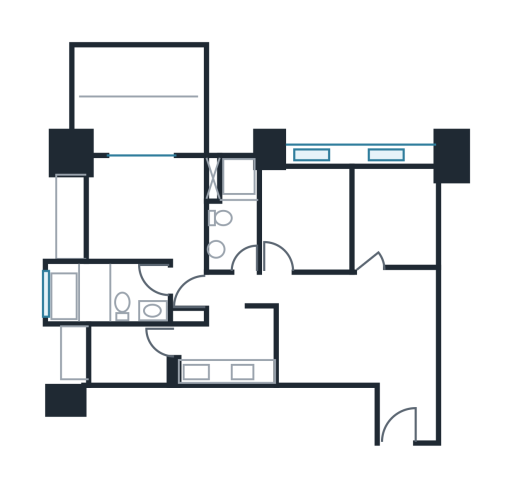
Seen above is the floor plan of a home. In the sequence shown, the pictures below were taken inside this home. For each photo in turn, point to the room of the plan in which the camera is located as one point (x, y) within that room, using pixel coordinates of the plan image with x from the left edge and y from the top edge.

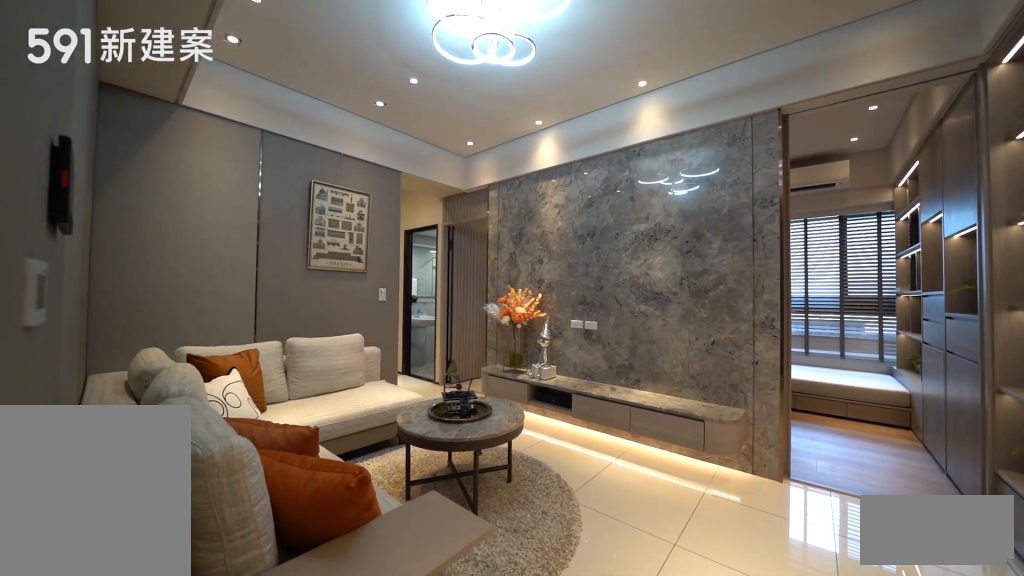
(354, 328)
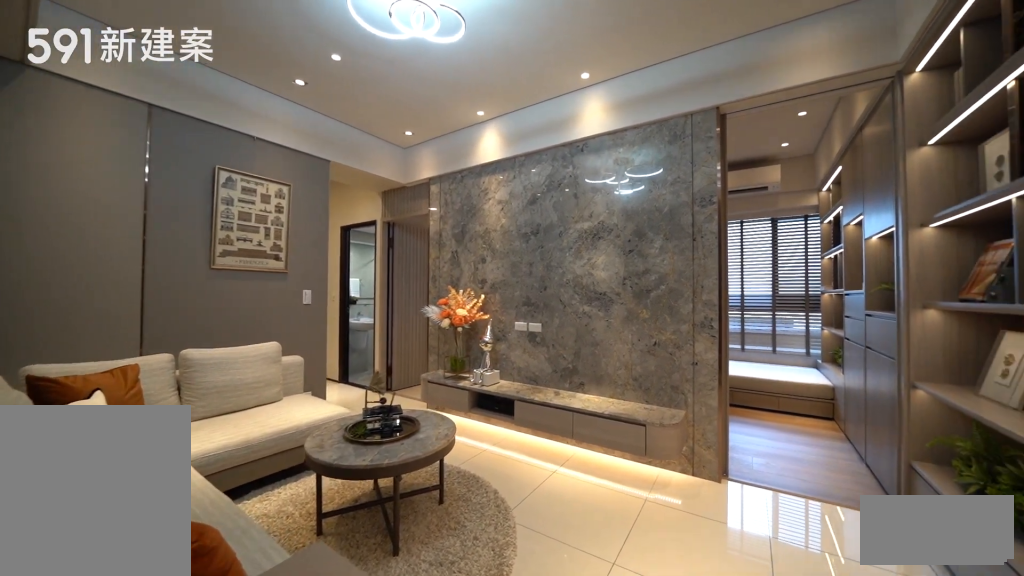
(354, 328)
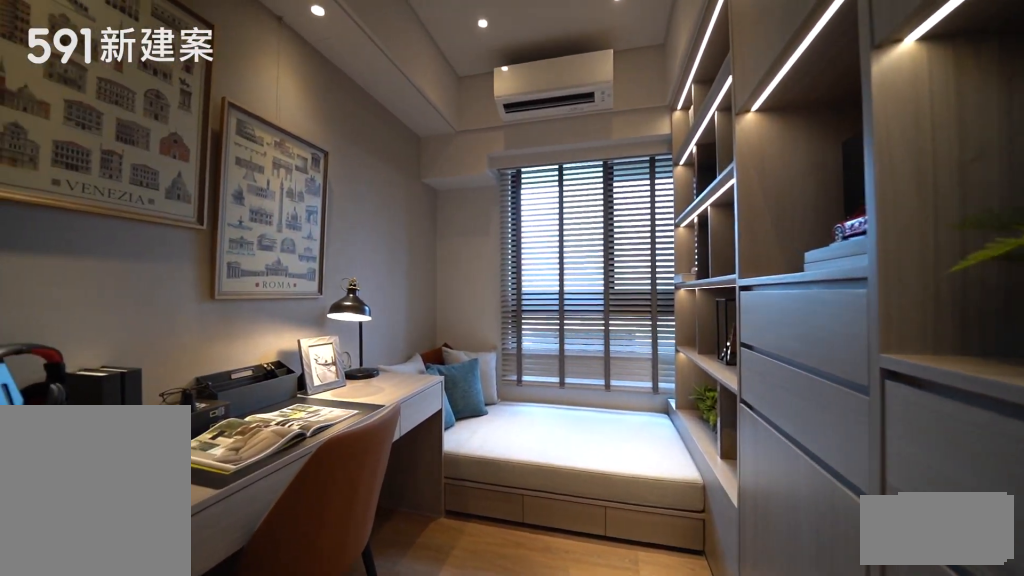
(393, 218)
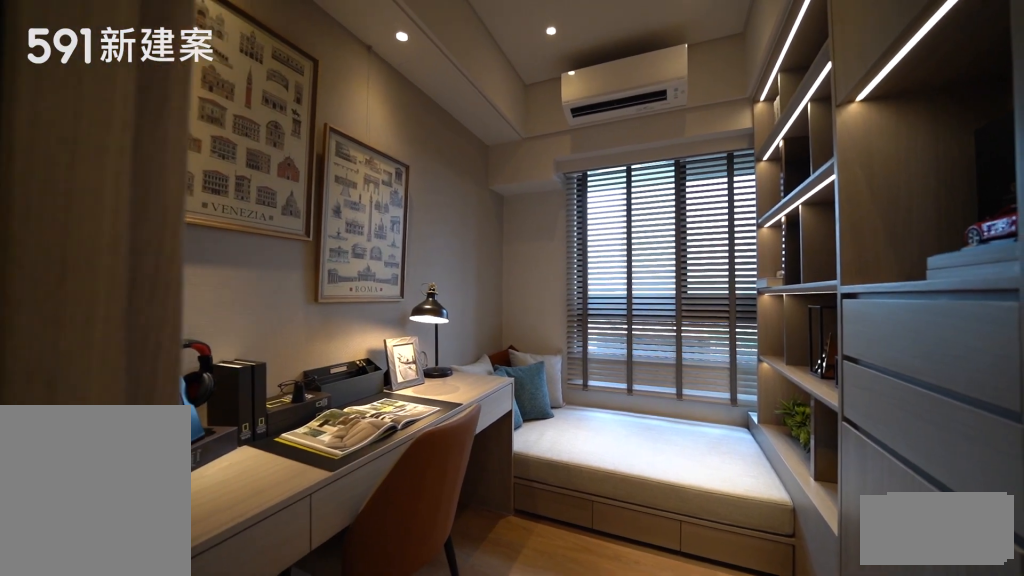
(393, 218)
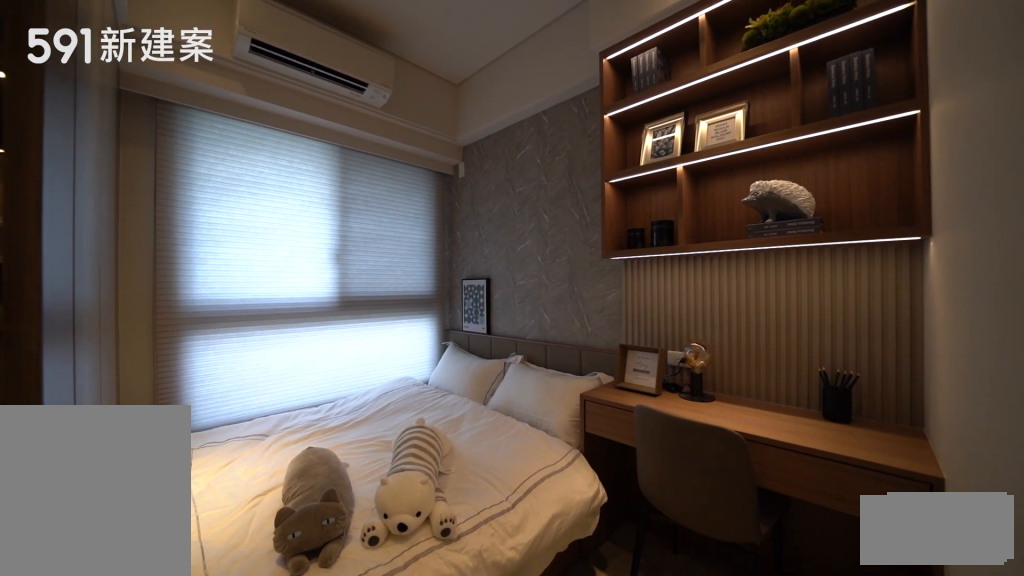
(305, 214)
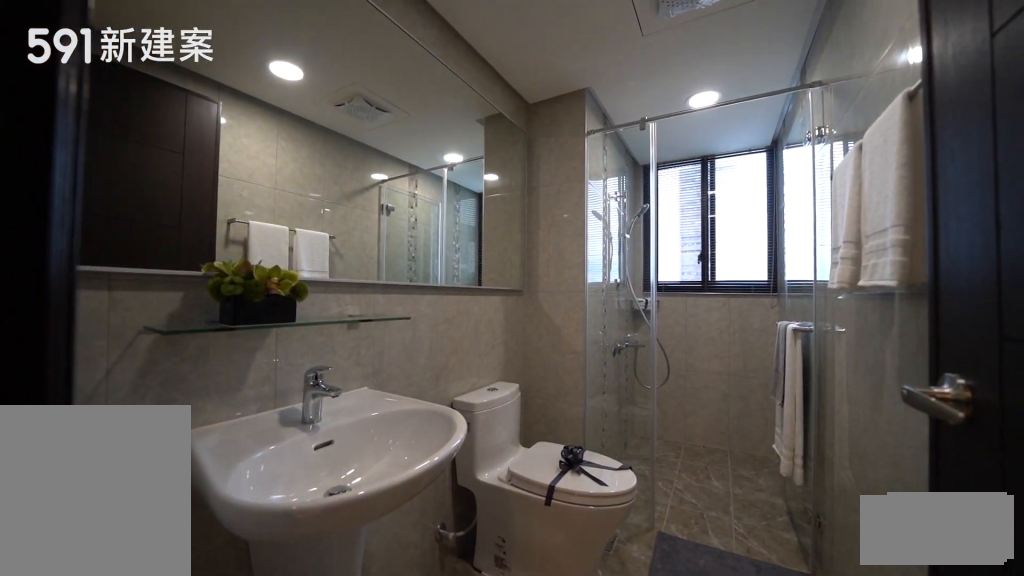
(231, 210)
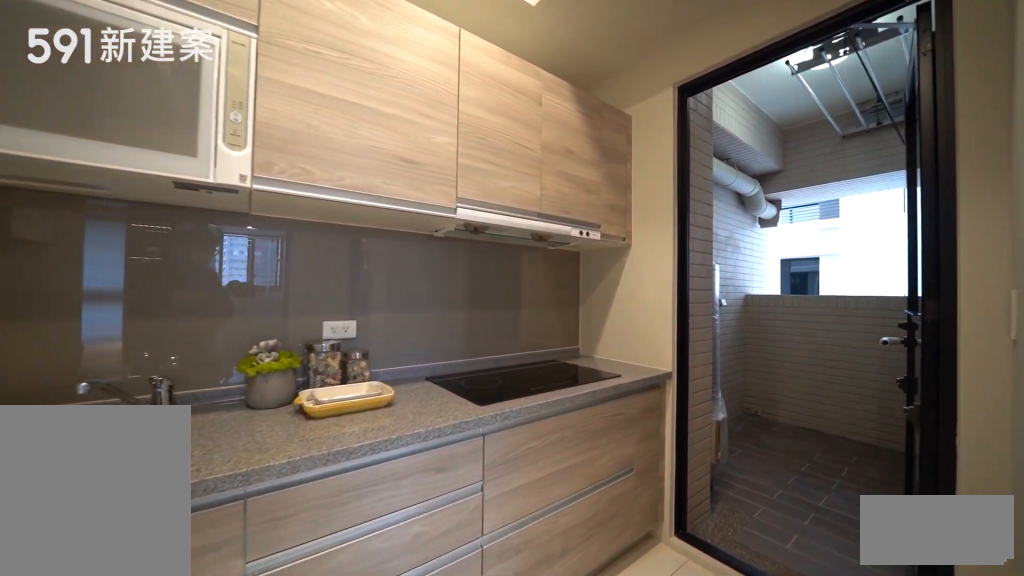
(228, 349)
